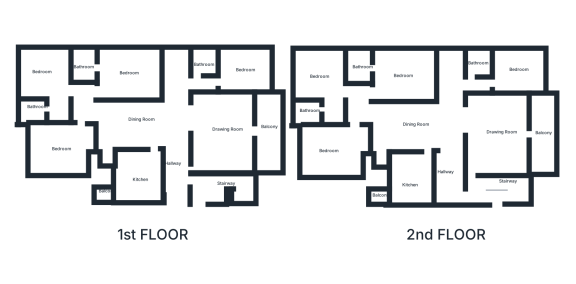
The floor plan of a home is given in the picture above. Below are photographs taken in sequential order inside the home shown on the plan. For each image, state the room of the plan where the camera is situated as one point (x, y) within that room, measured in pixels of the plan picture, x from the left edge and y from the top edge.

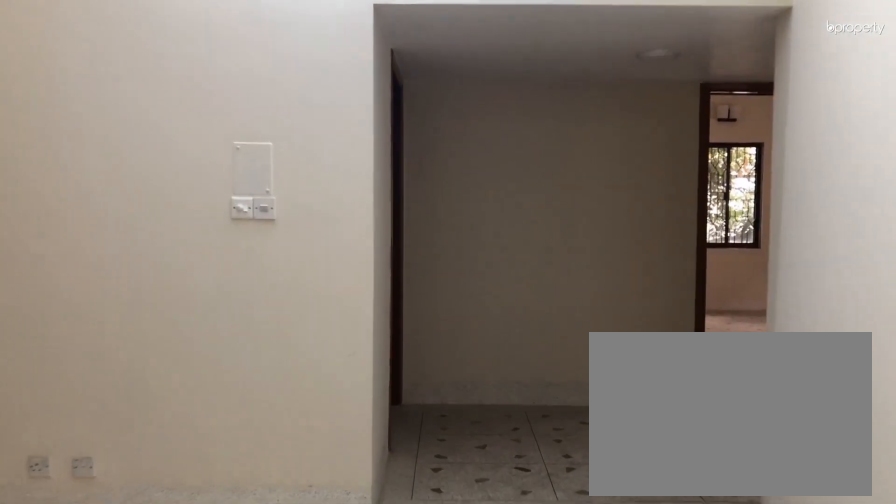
(403, 123)
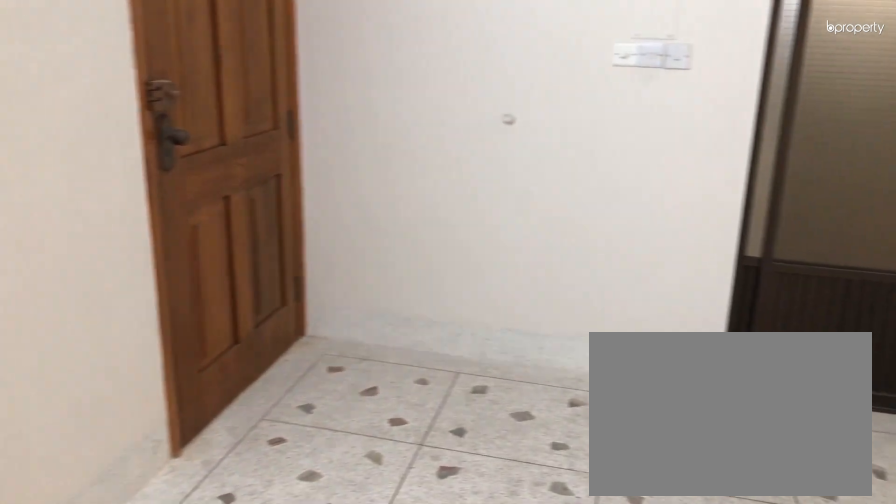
(502, 136)
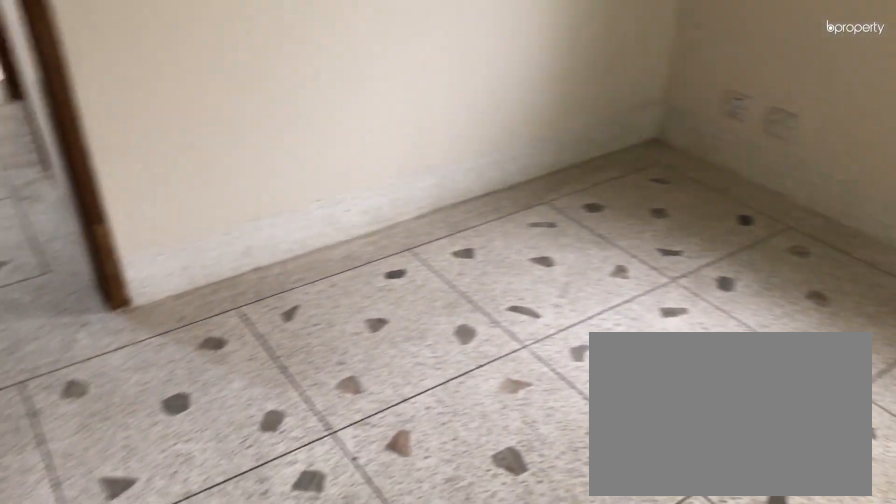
(520, 72)
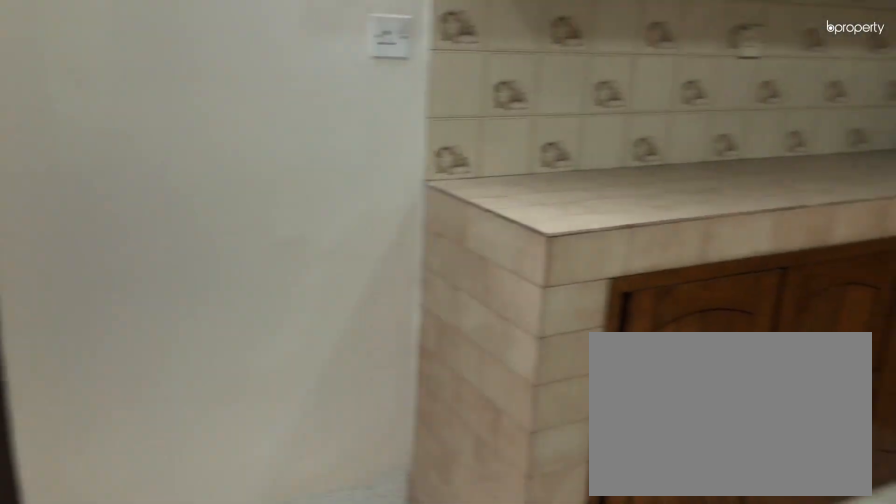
(412, 177)
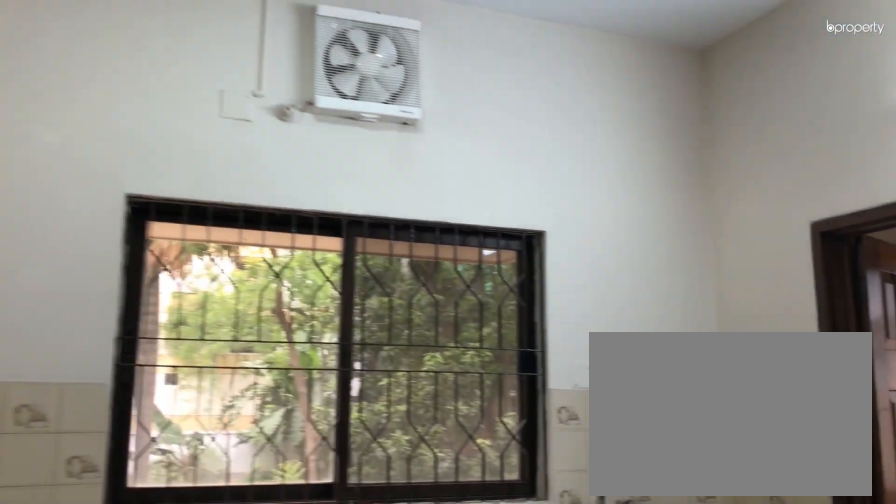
(415, 173)
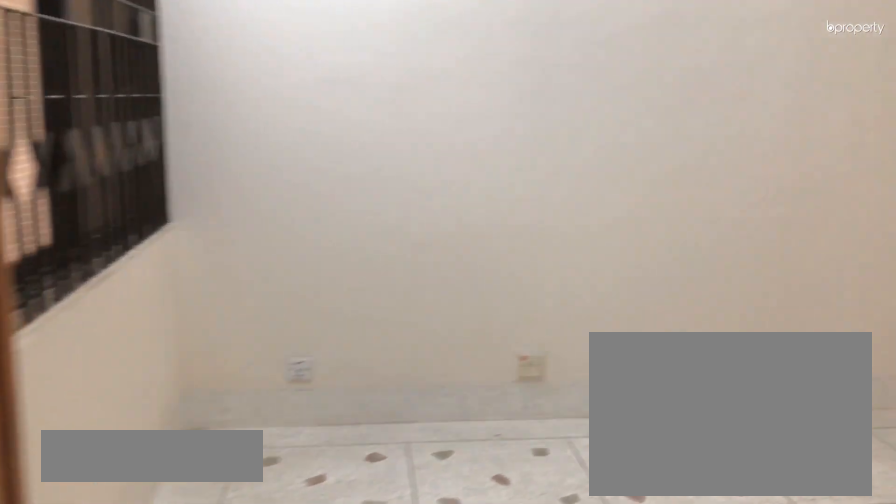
(340, 145)
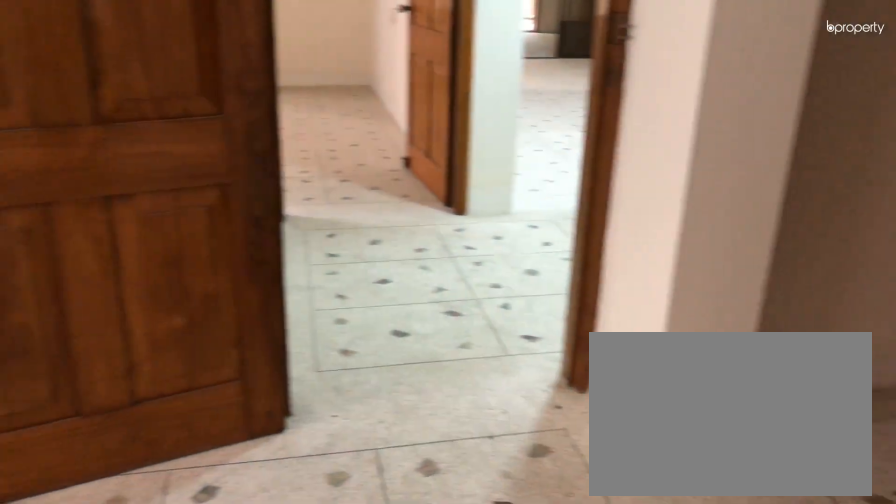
(322, 77)
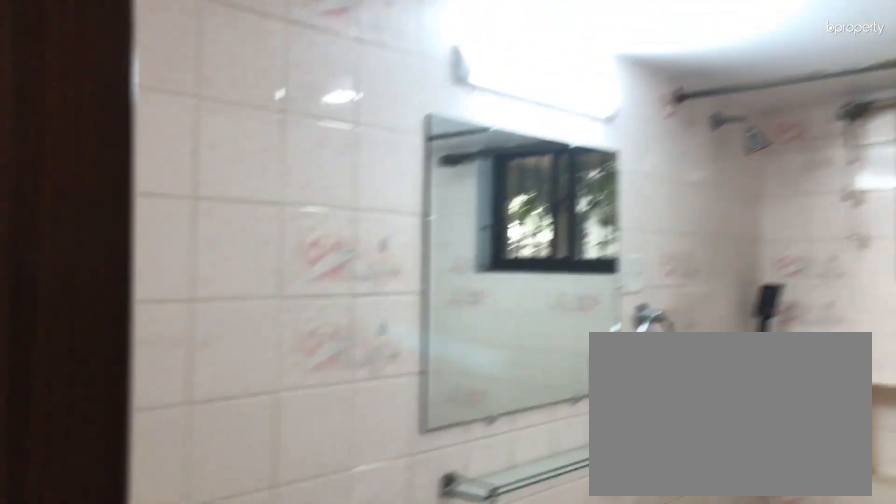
(310, 109)
